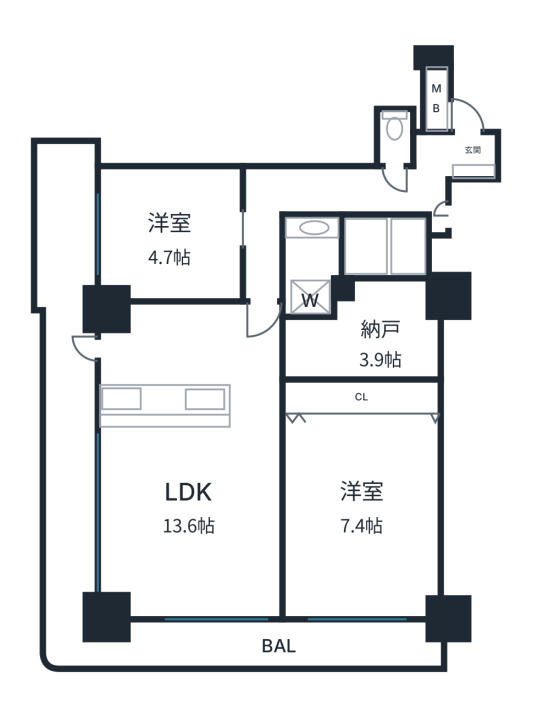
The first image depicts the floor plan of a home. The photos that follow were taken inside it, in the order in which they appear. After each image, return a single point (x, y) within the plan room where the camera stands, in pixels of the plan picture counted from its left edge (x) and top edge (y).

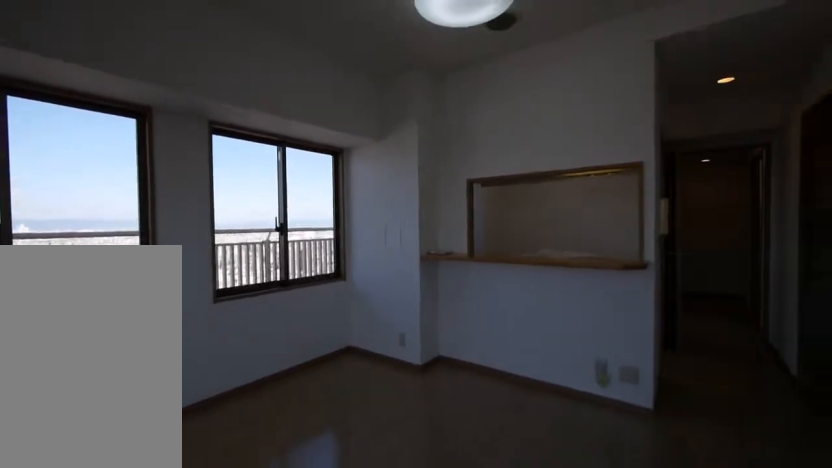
(191, 517)
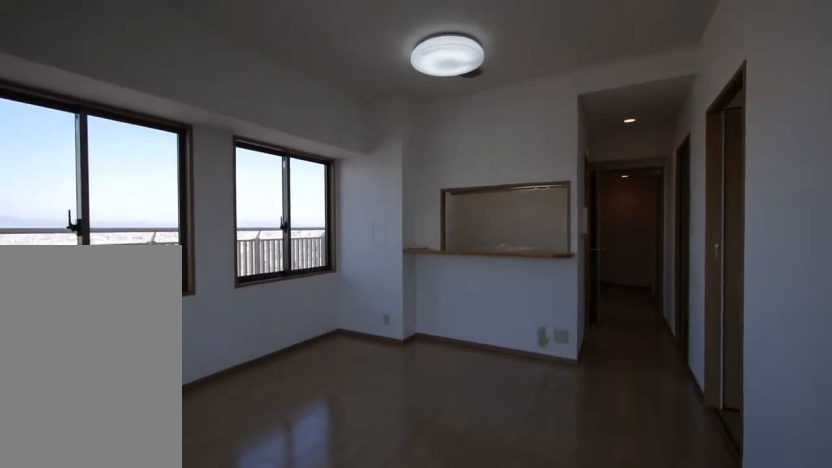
(191, 517)
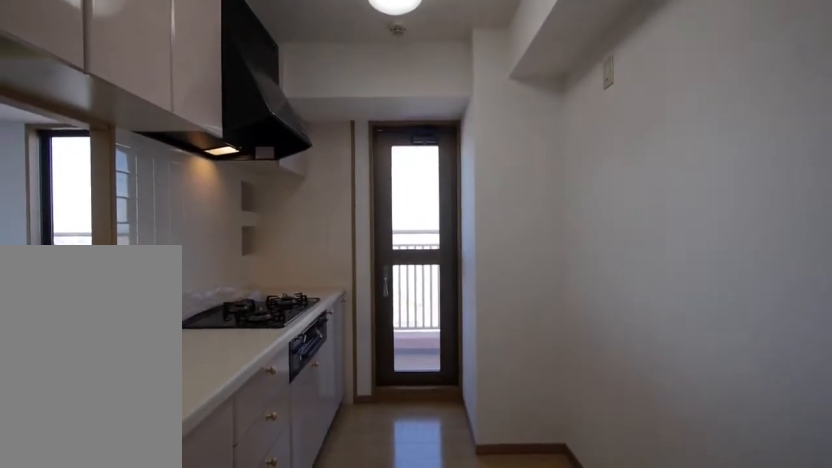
(191, 359)
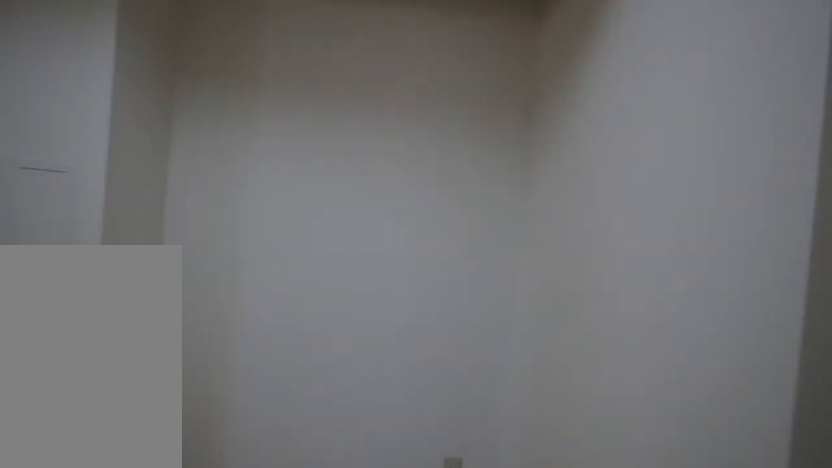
(346, 358)
